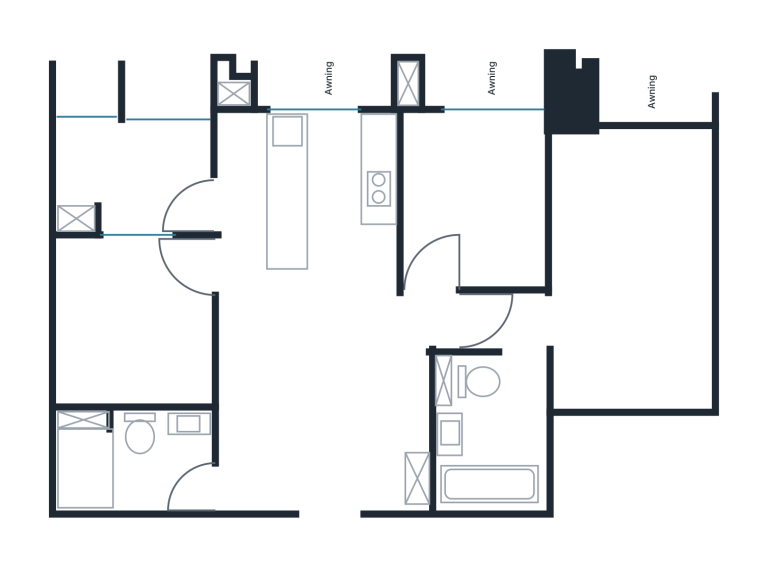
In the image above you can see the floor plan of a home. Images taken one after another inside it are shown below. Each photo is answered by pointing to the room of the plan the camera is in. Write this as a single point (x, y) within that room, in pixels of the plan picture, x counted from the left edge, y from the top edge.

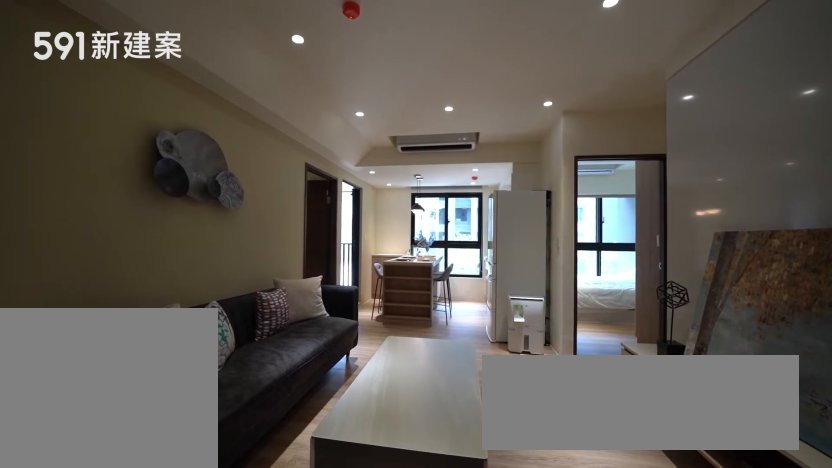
(323, 403)
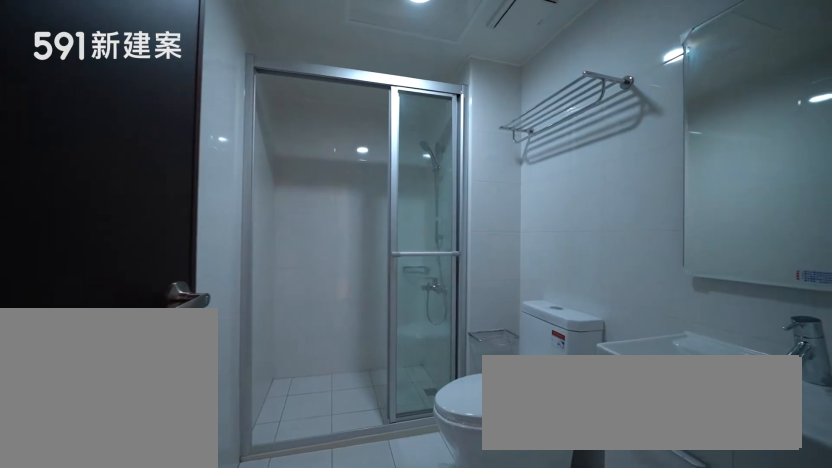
(131, 459)
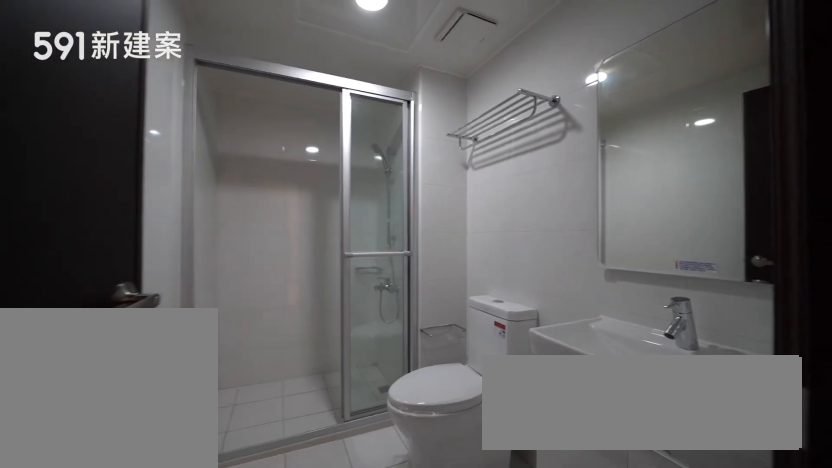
(131, 459)
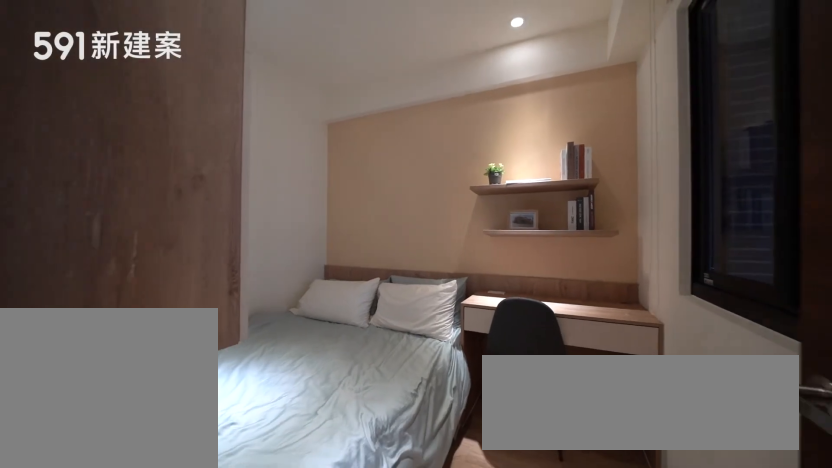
(134, 323)
